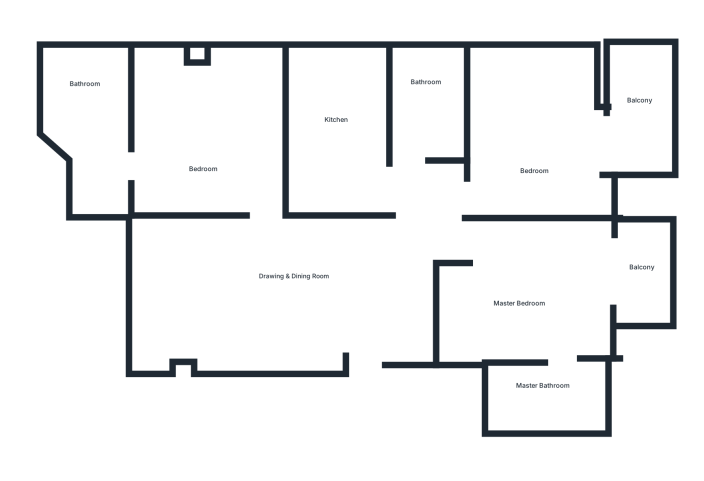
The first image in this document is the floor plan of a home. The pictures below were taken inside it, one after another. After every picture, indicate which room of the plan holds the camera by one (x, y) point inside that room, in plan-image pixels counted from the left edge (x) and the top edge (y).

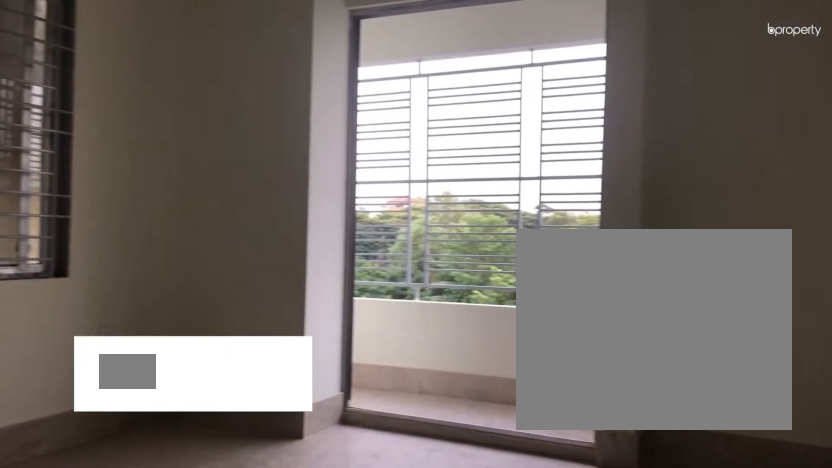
(535, 145)
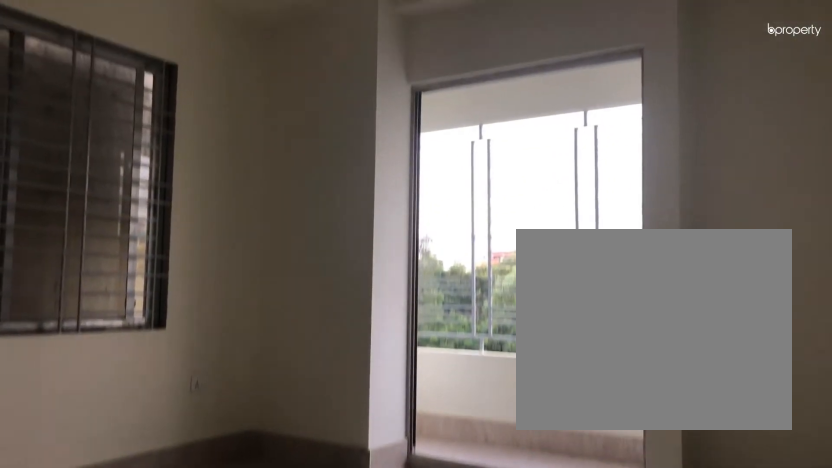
(535, 144)
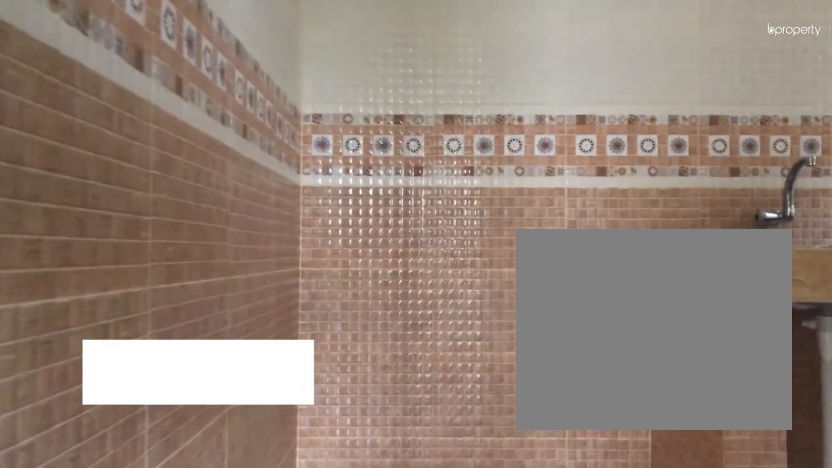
(340, 137)
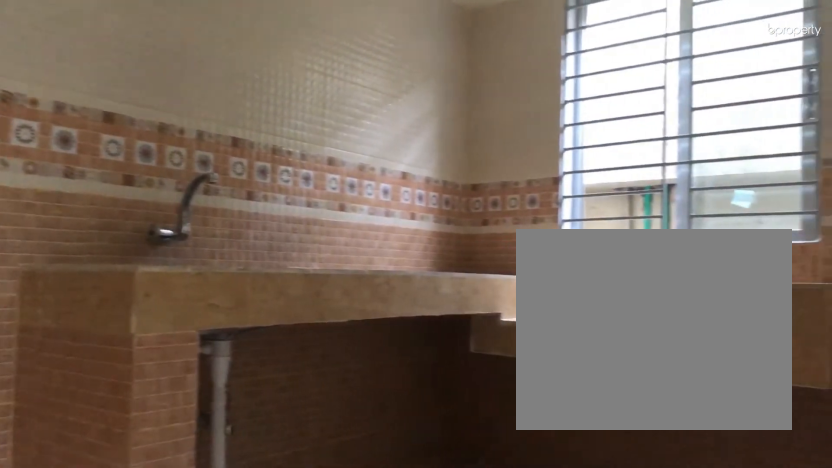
(340, 137)
